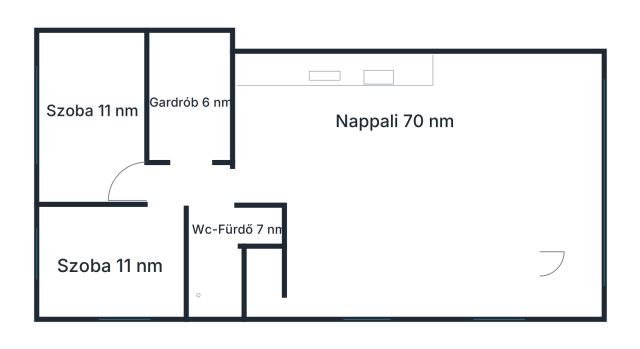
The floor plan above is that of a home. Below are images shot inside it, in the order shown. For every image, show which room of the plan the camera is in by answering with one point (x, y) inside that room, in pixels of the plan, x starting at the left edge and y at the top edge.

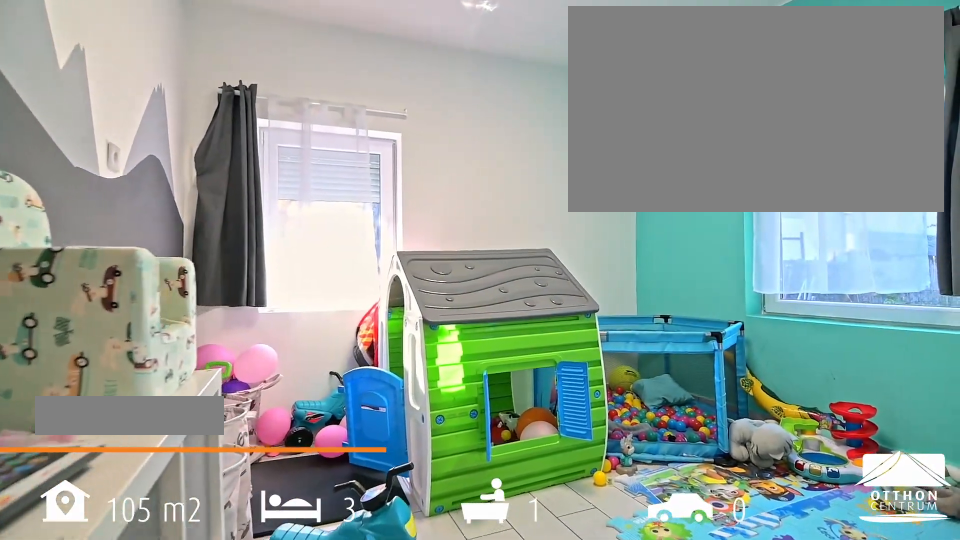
(110, 267)
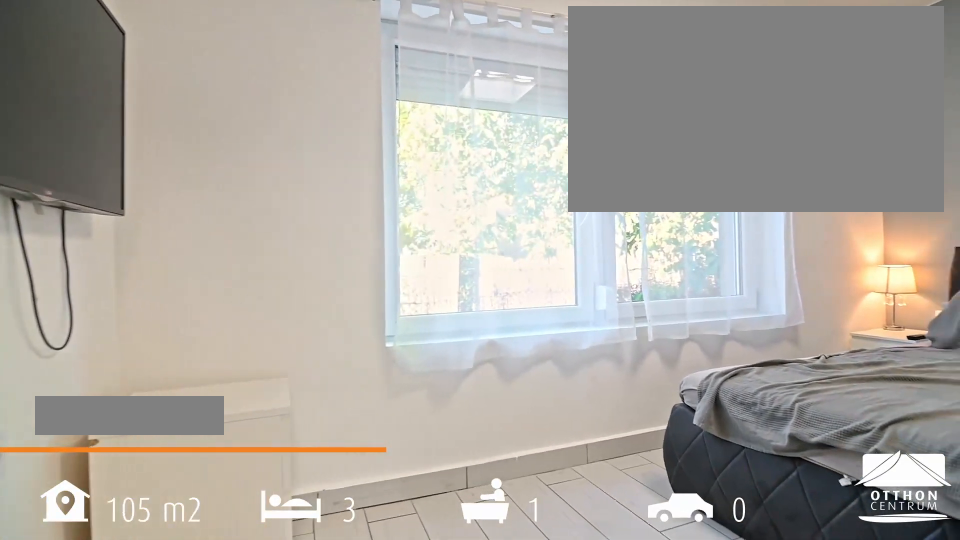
(93, 121)
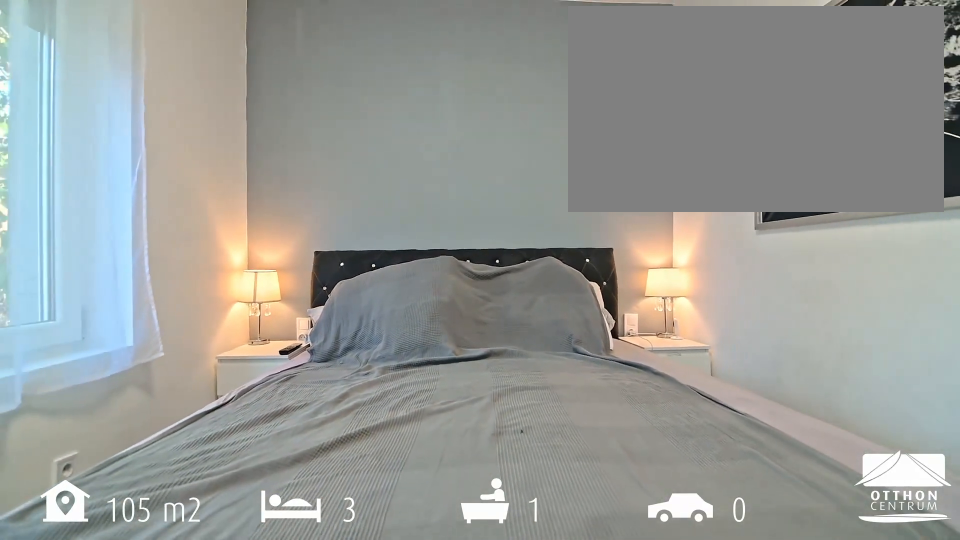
(93, 121)
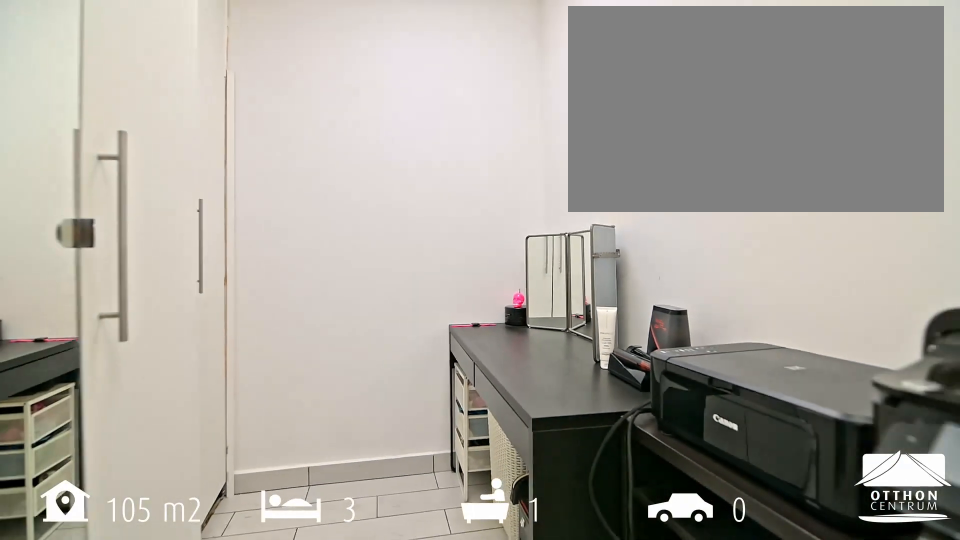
(188, 103)
